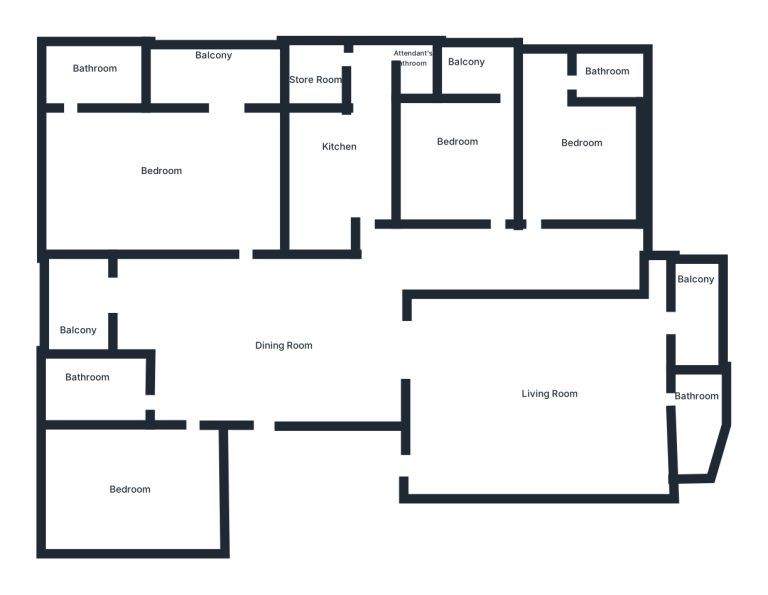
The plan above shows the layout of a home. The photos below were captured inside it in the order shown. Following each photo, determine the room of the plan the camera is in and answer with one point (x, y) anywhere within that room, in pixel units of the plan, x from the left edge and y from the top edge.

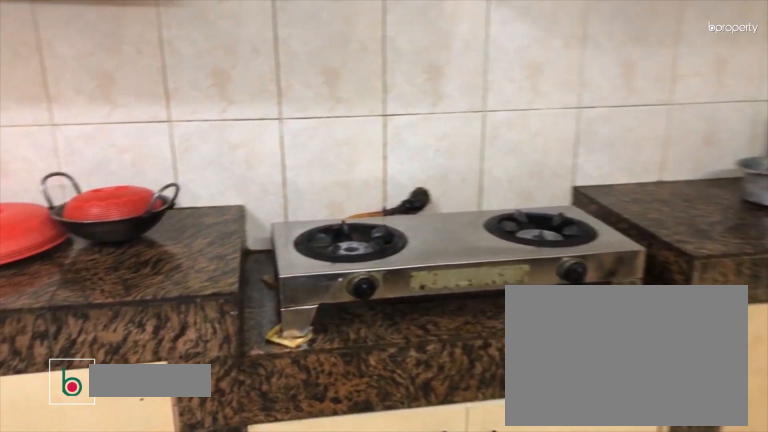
(341, 151)
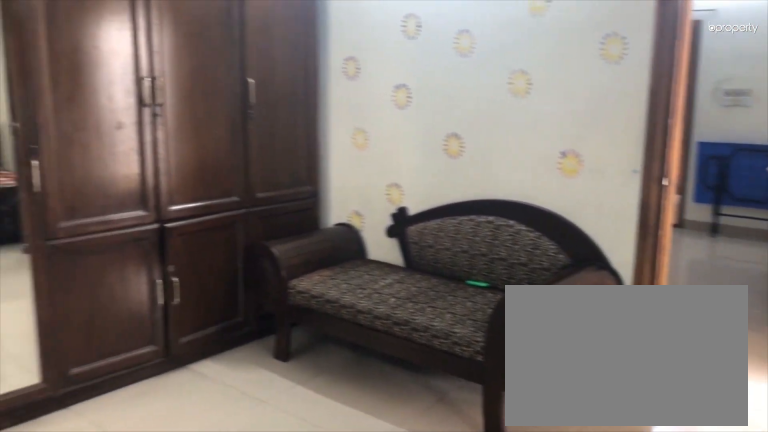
(157, 174)
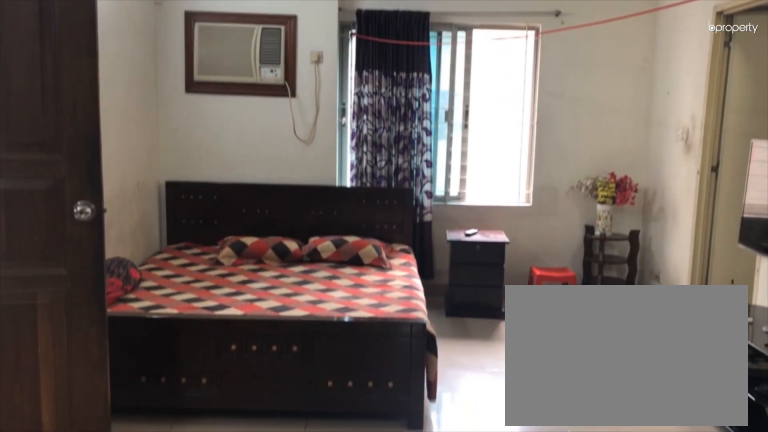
(157, 174)
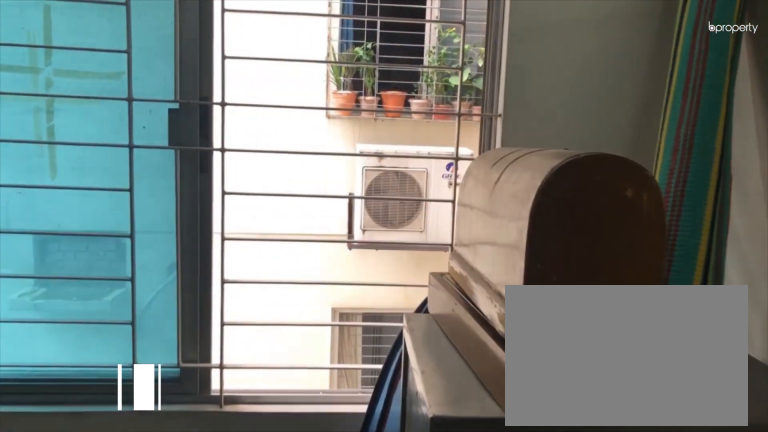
(220, 64)
